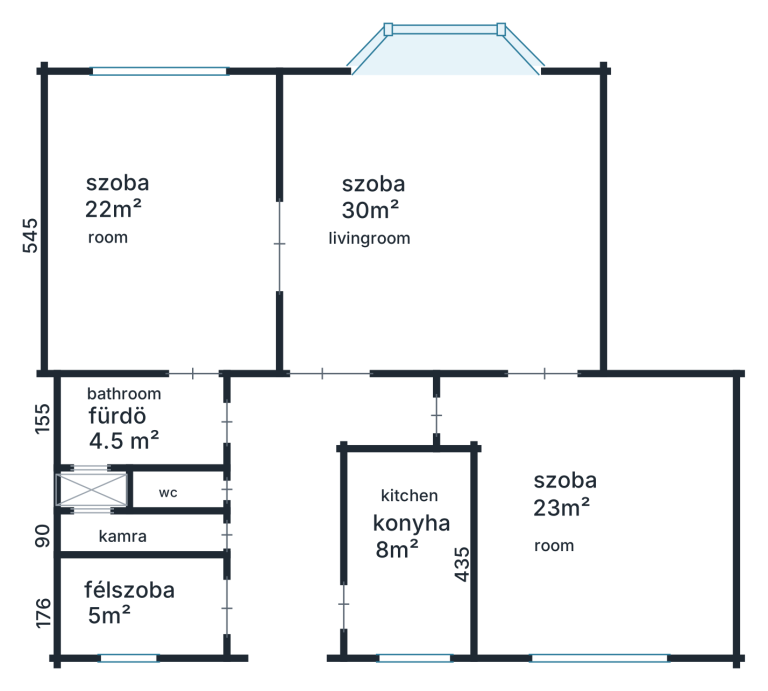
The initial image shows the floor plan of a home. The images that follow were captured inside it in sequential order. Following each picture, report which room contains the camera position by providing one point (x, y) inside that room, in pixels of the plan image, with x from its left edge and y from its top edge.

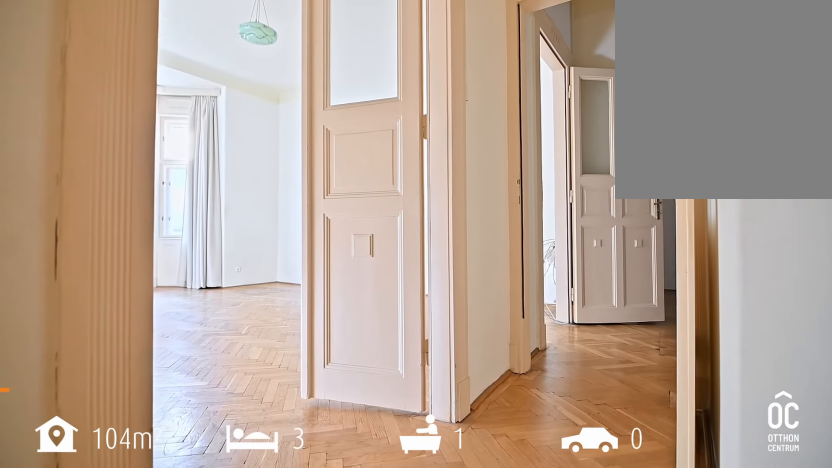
(284, 450)
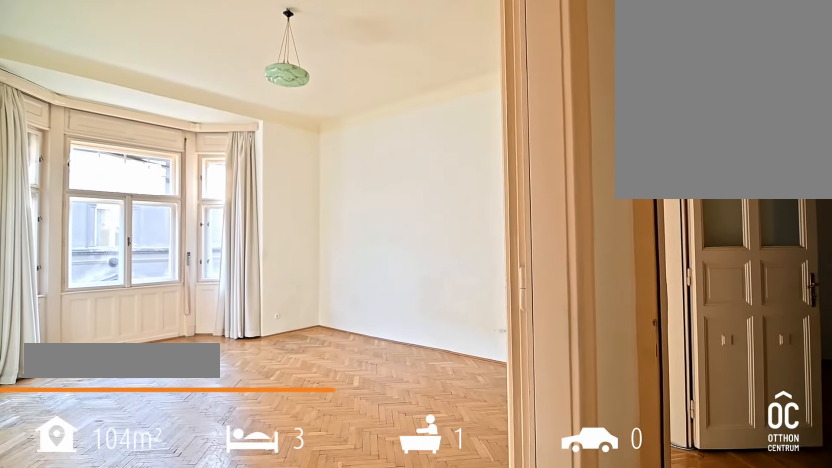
(438, 210)
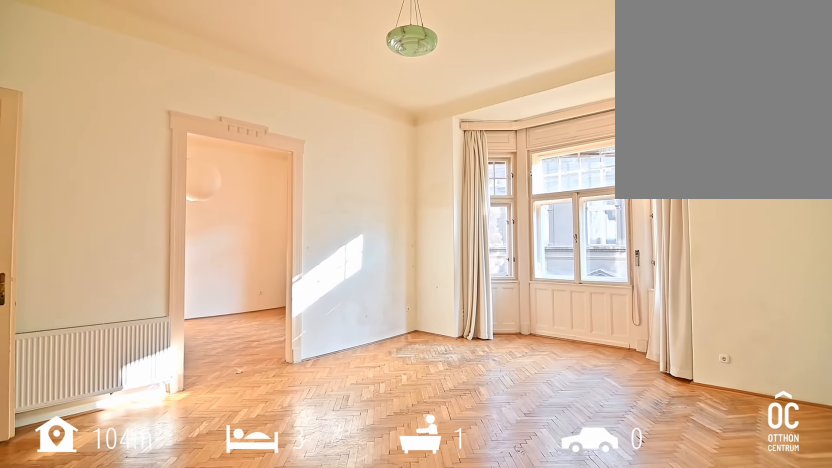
(438, 210)
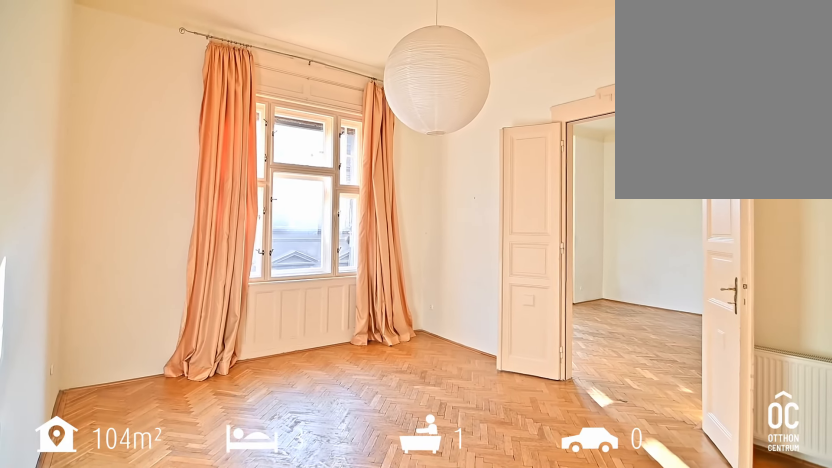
(154, 229)
